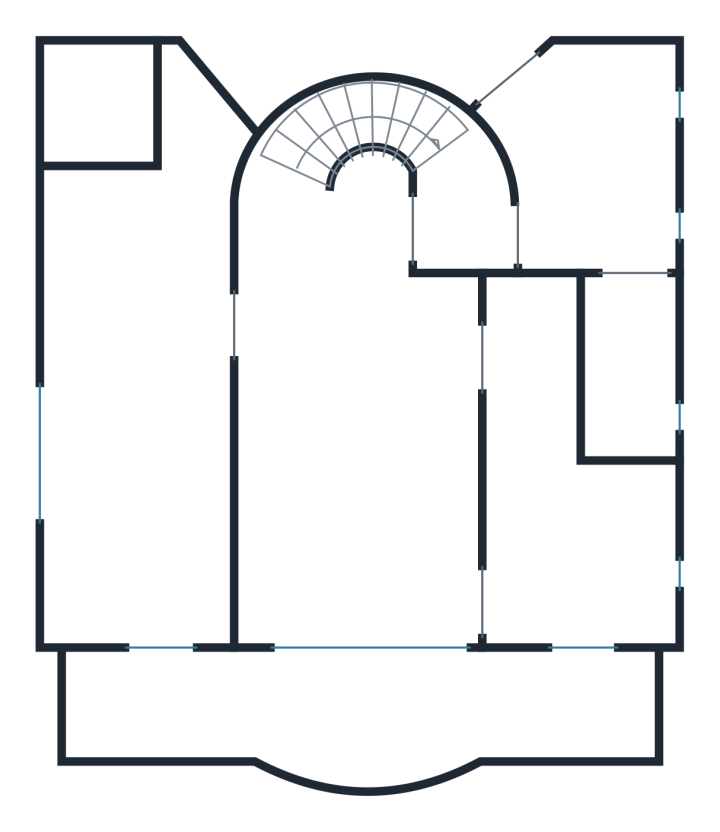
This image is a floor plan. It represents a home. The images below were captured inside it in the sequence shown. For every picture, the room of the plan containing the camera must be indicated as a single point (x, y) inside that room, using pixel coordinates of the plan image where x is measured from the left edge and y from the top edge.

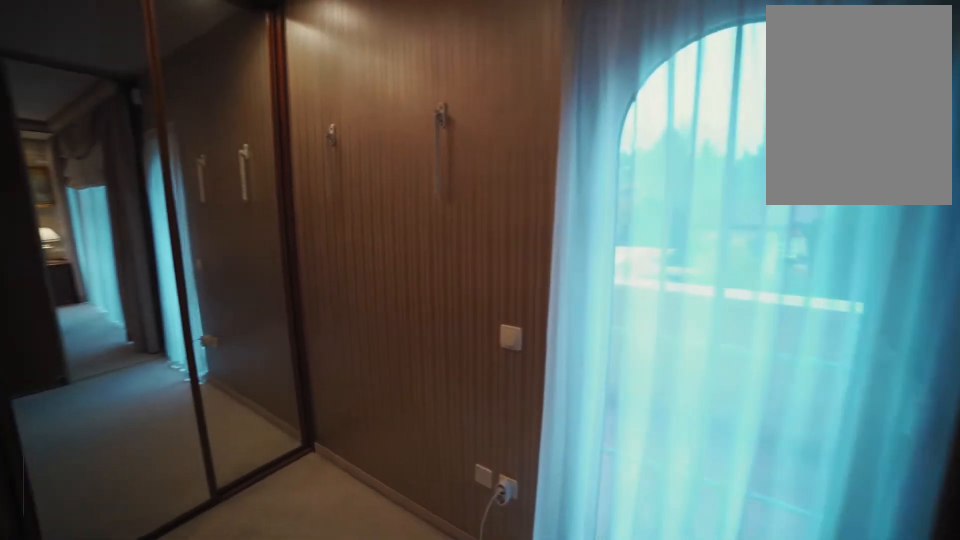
(528, 532)
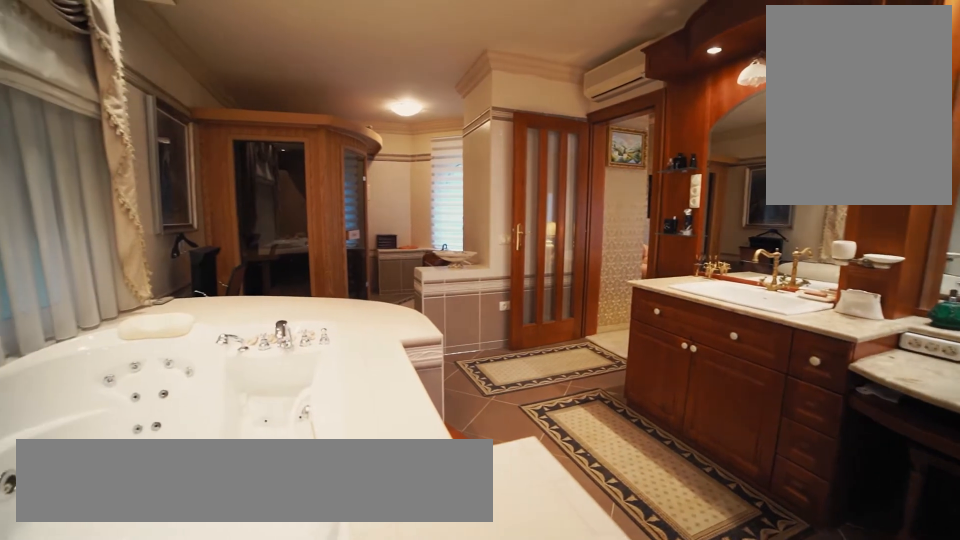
(123, 573)
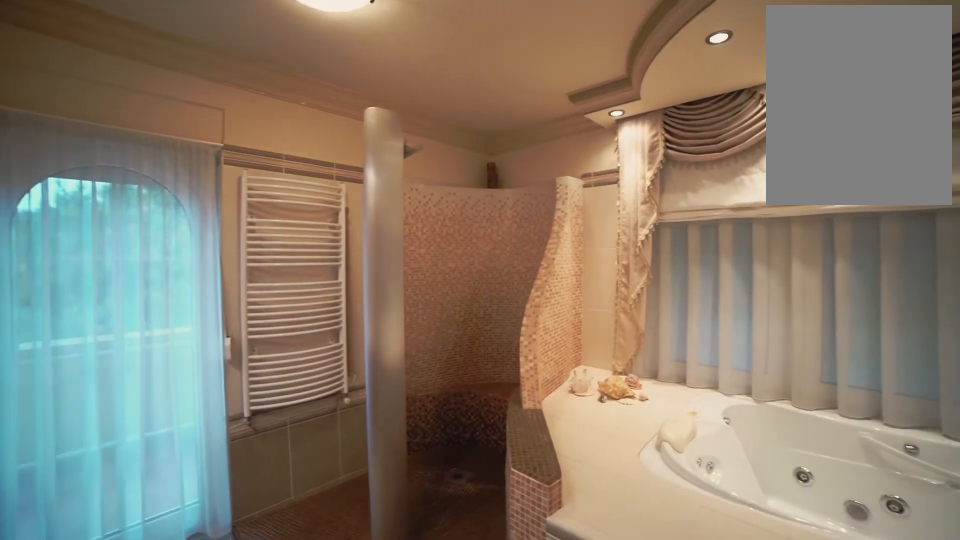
(182, 397)
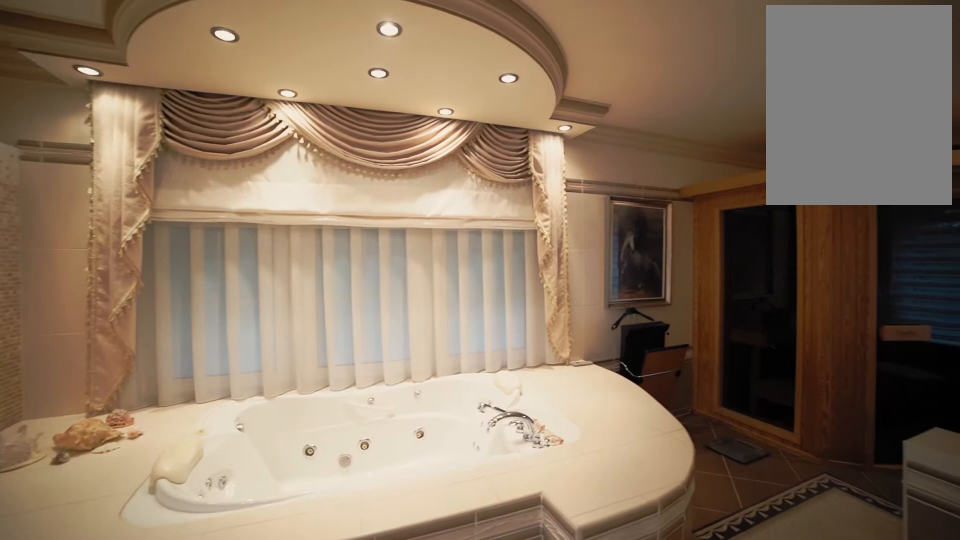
(183, 397)
